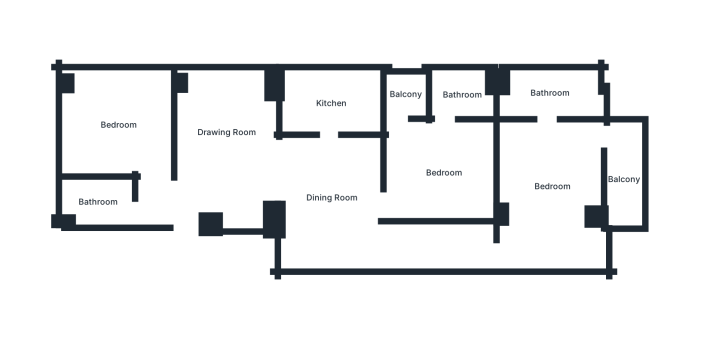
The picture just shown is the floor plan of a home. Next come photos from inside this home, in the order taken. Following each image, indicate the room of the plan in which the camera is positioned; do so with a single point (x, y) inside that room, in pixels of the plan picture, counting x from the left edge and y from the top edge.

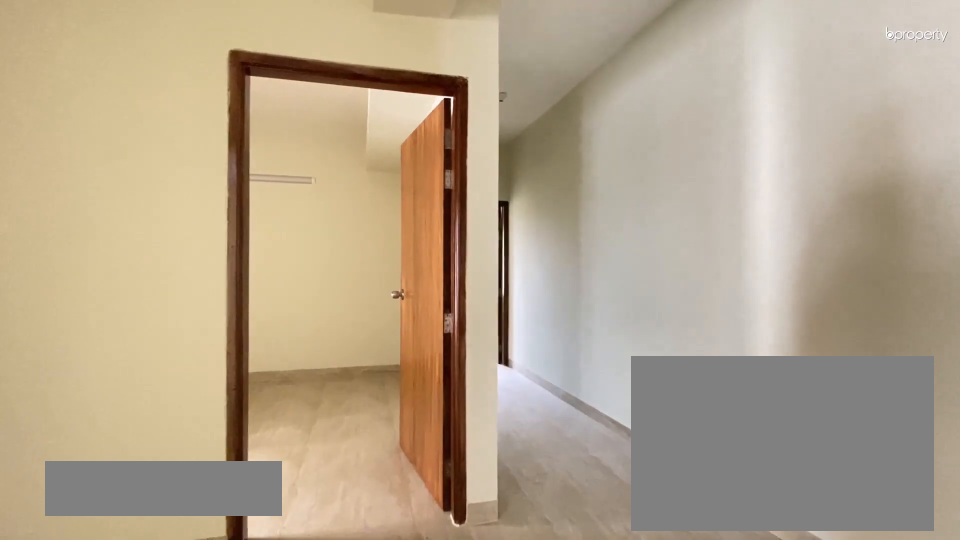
(331, 198)
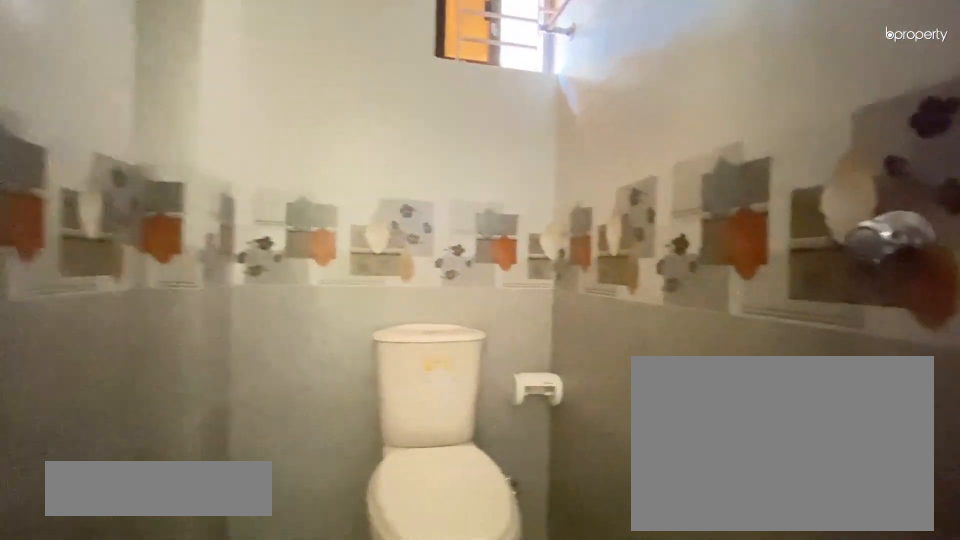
(96, 202)
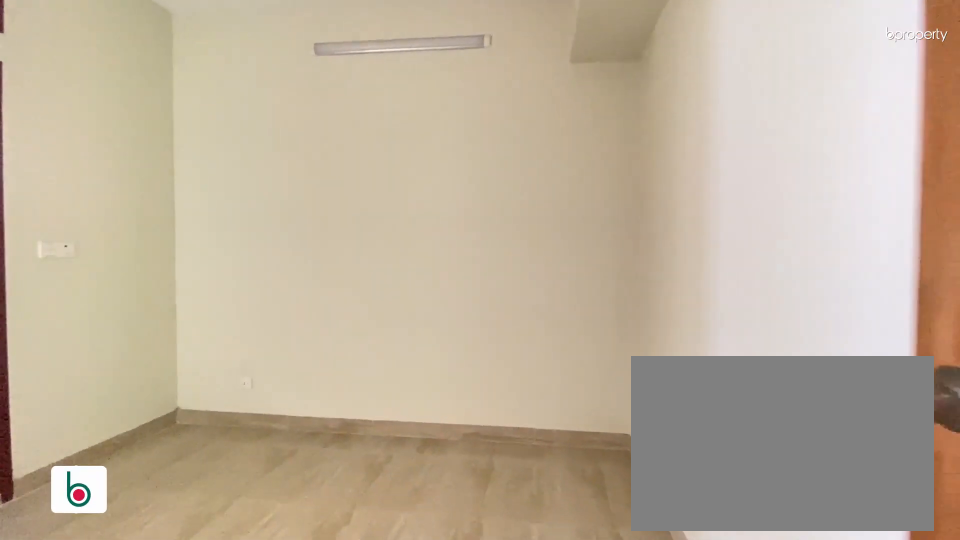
(443, 173)
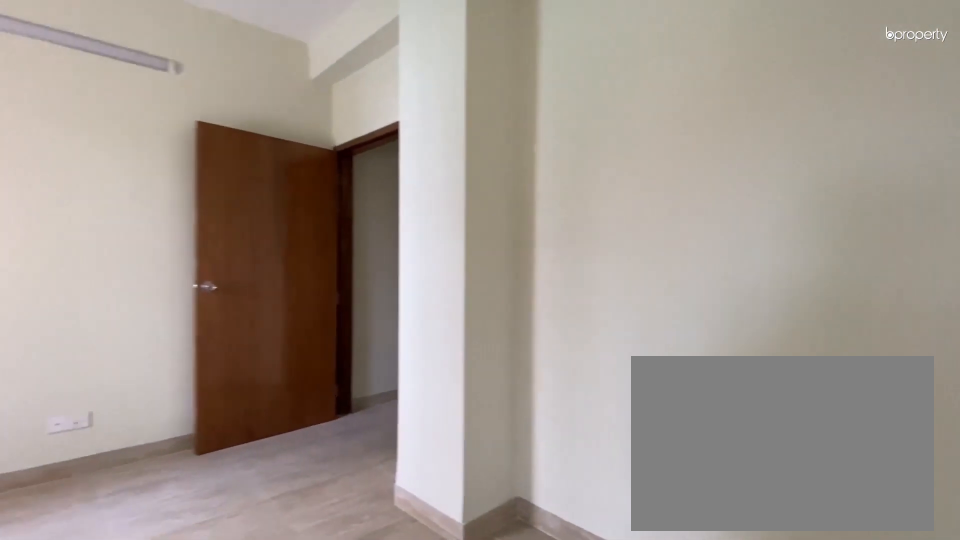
(550, 186)
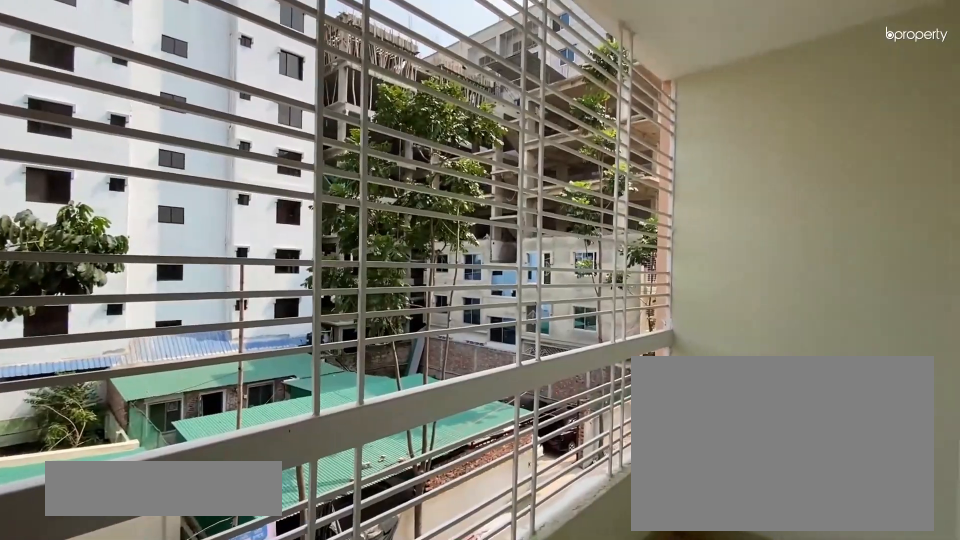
(624, 179)
